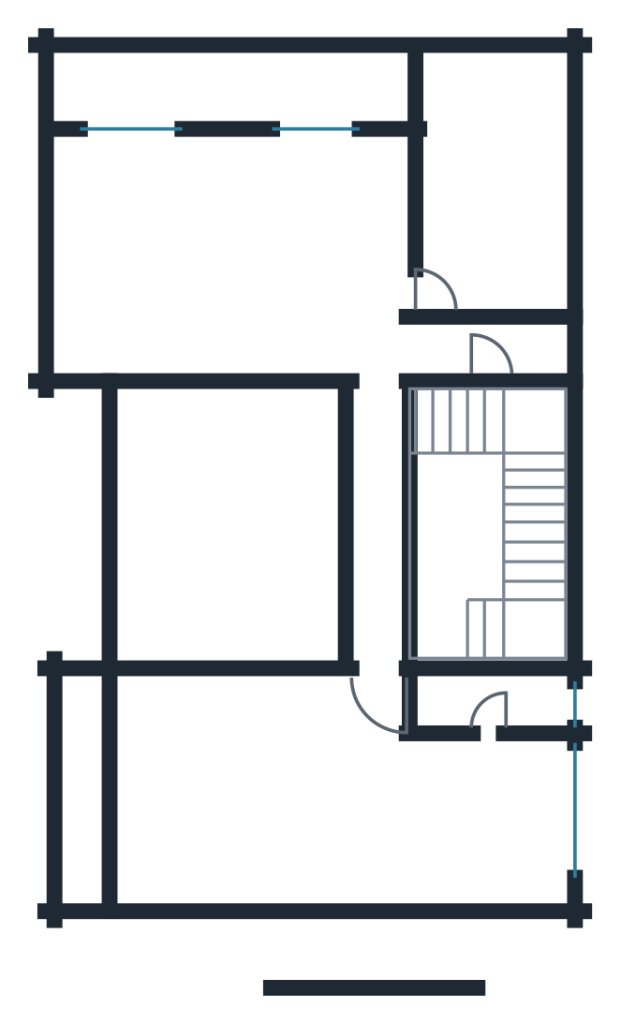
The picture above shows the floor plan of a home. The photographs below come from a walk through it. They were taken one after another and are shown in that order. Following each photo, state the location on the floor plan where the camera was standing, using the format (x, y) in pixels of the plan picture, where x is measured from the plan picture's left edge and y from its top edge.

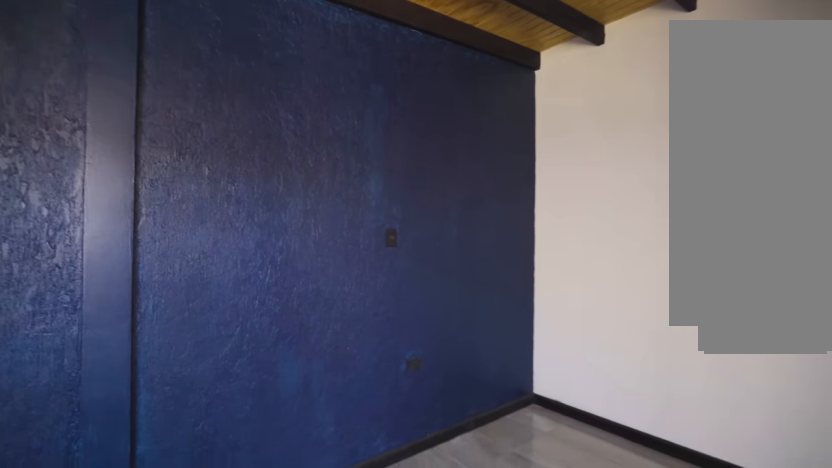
(467, 96)
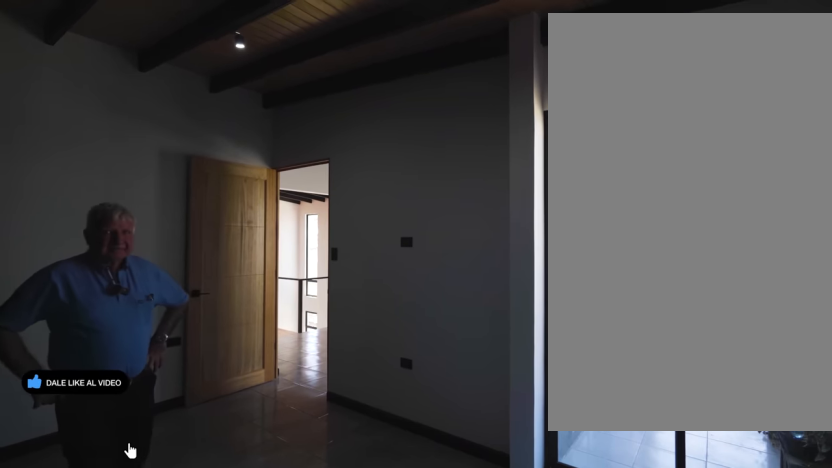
(536, 158)
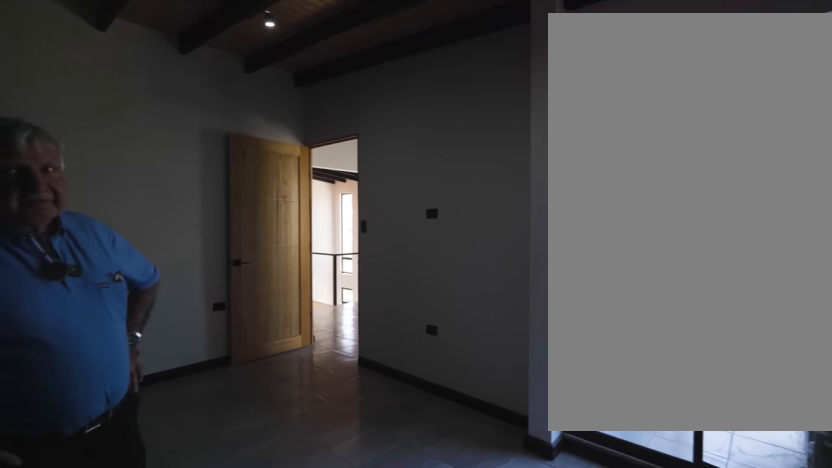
(540, 113)
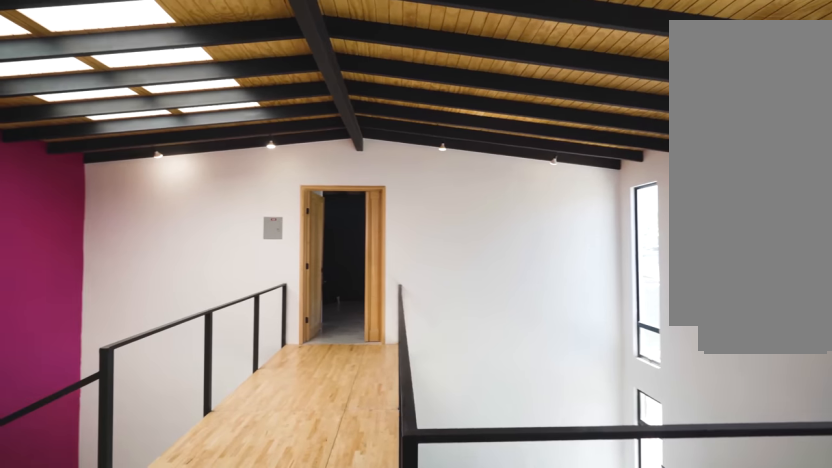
(413, 299)
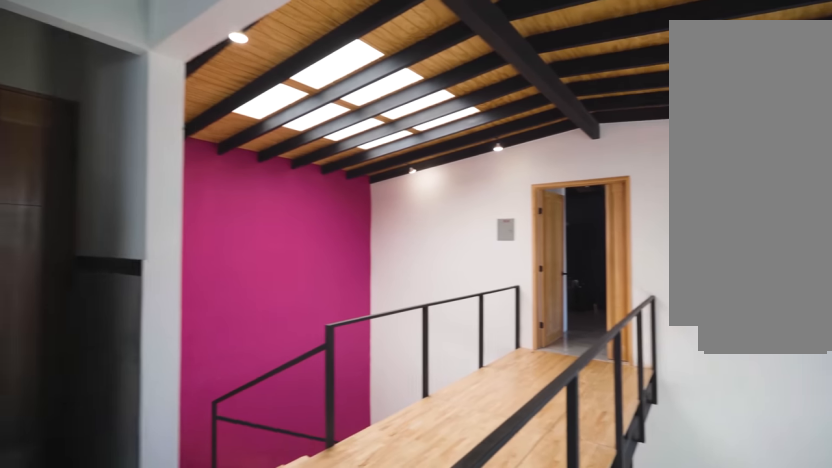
(396, 297)
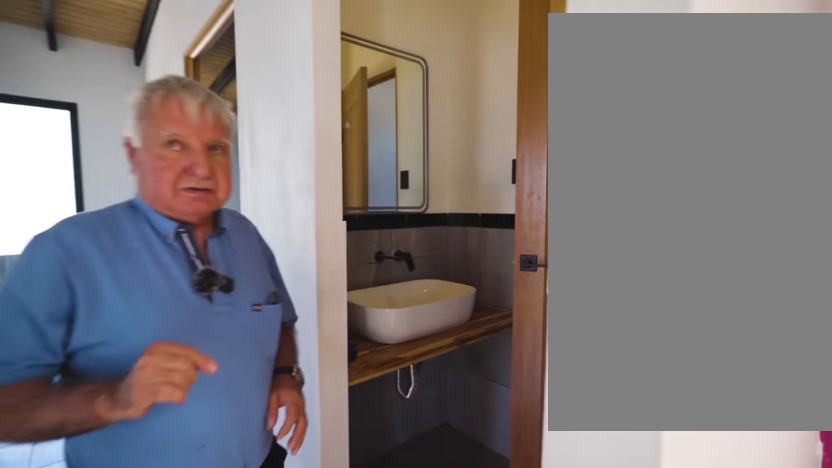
(431, 352)
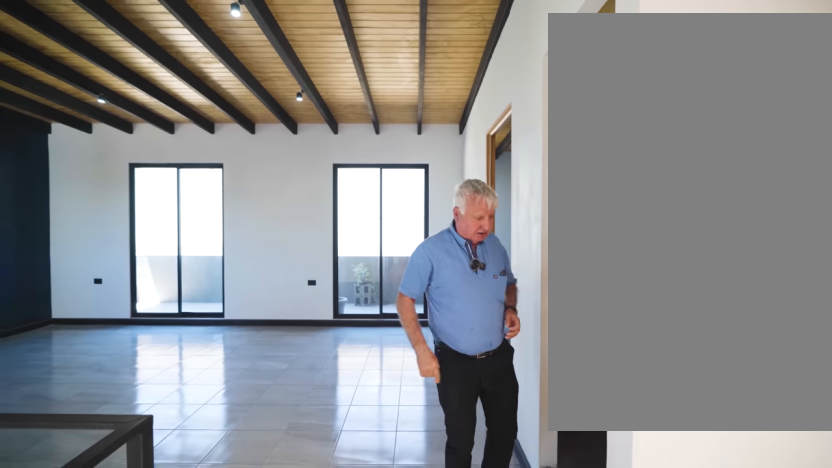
(413, 368)
